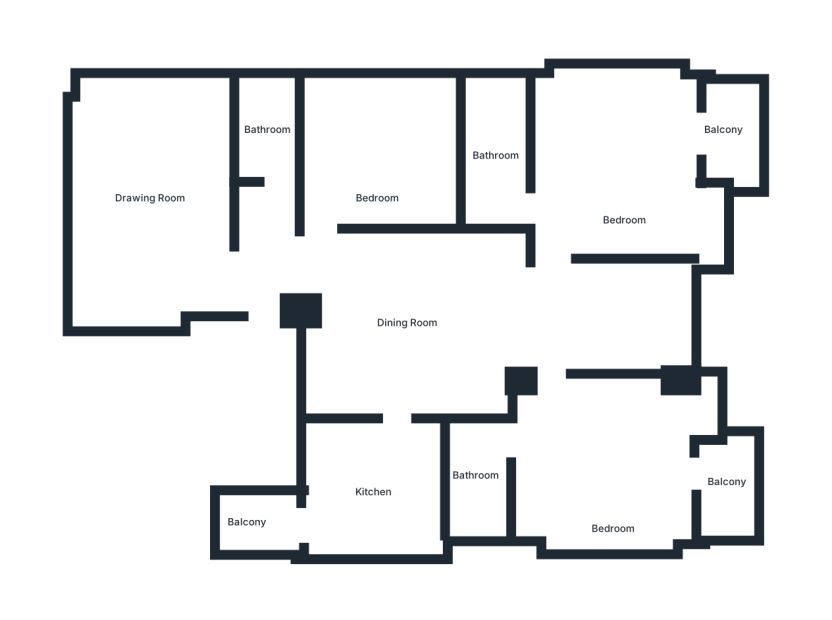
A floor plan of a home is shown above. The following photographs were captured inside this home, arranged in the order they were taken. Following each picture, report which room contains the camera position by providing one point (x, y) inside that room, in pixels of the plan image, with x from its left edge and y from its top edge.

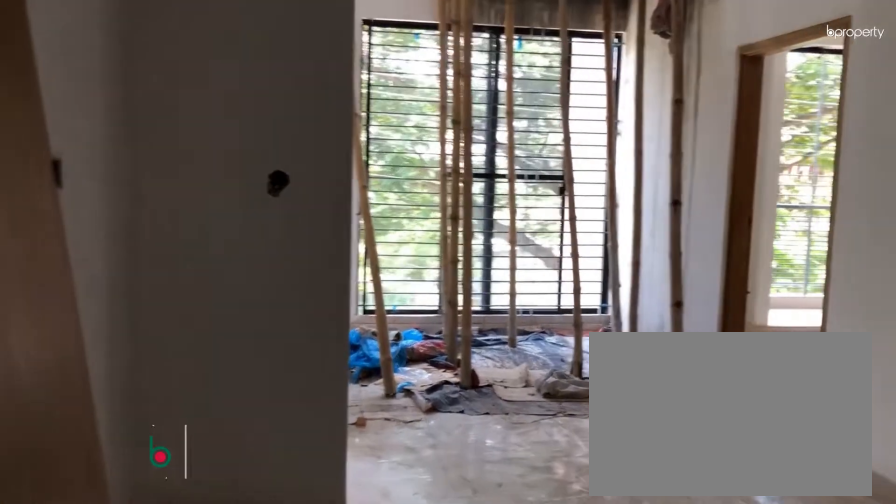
(413, 340)
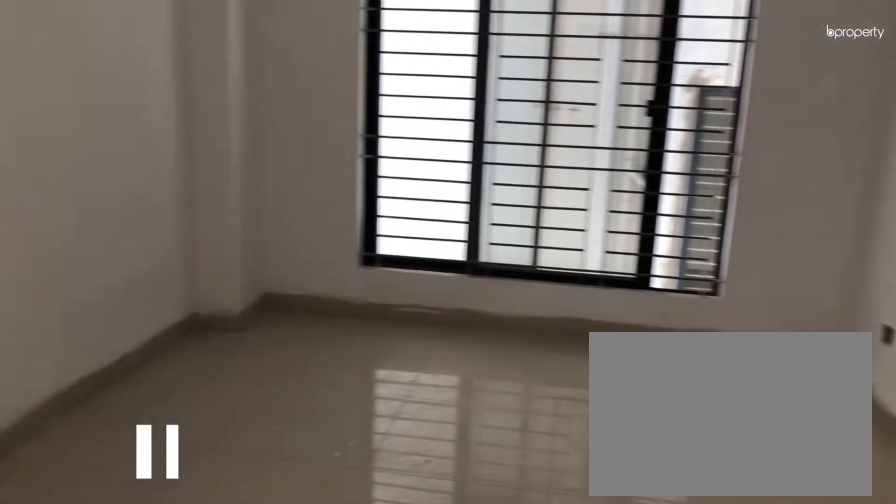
(145, 210)
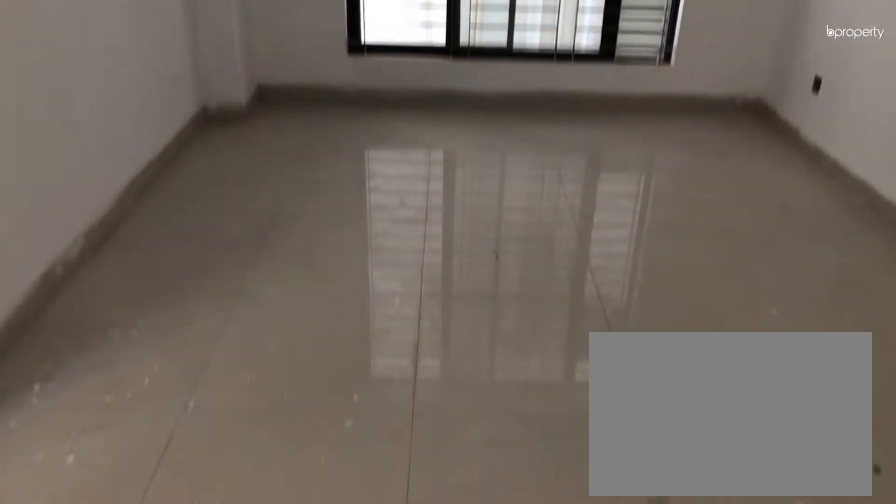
(145, 210)
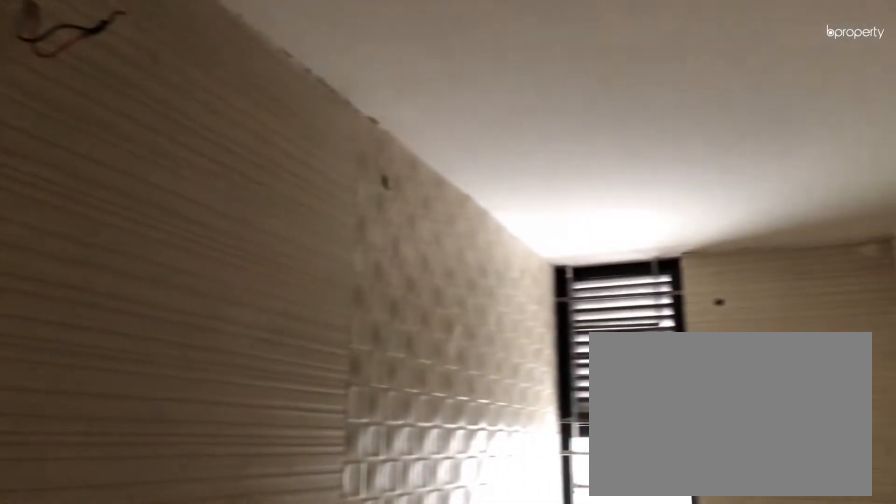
(264, 127)
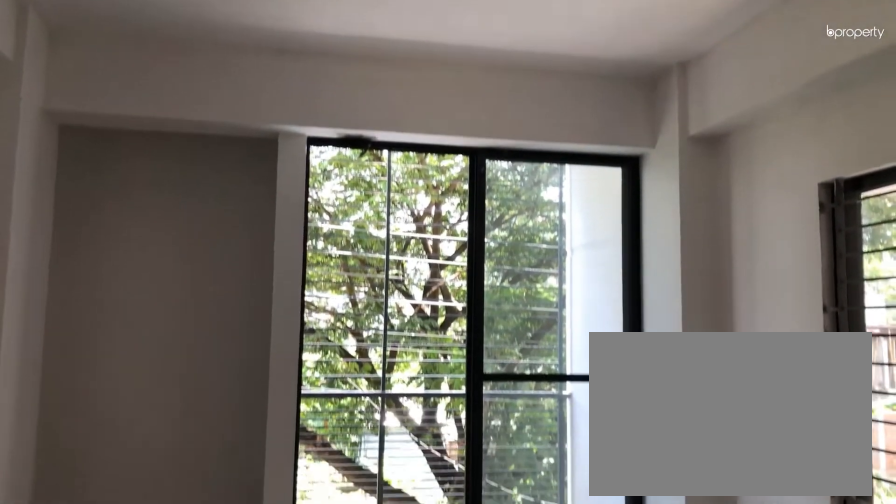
(611, 486)
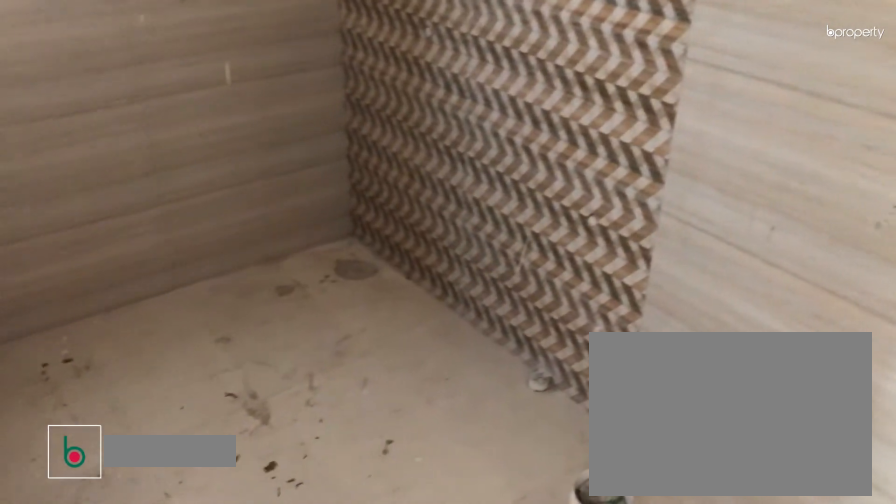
(477, 498)
